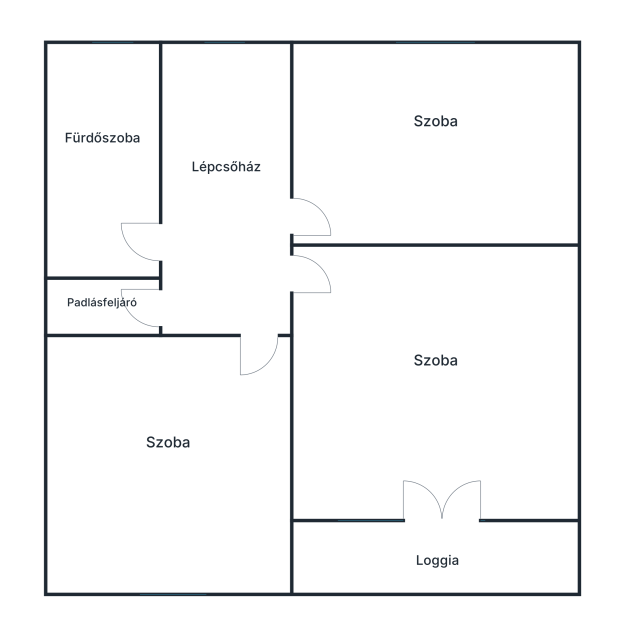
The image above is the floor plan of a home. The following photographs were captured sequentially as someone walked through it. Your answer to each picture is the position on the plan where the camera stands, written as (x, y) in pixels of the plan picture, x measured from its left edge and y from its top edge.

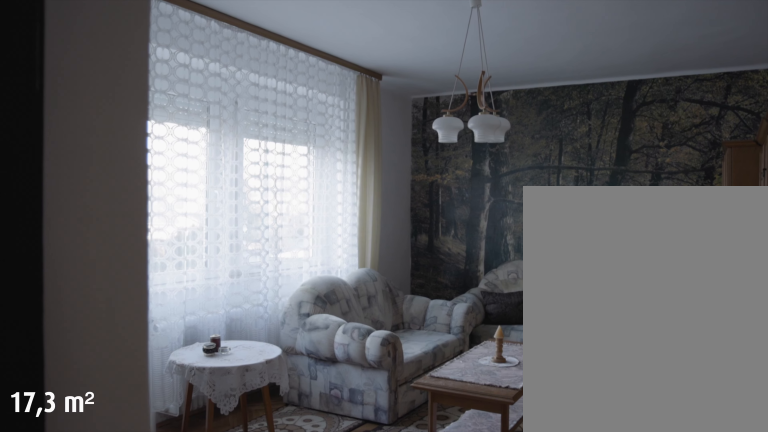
(297, 219)
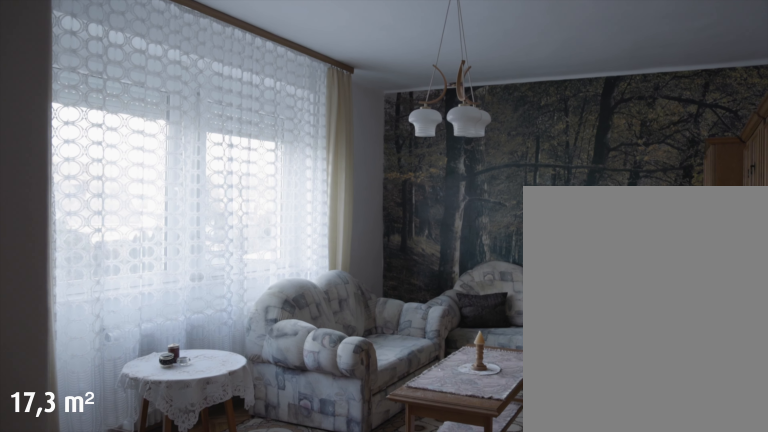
(314, 204)
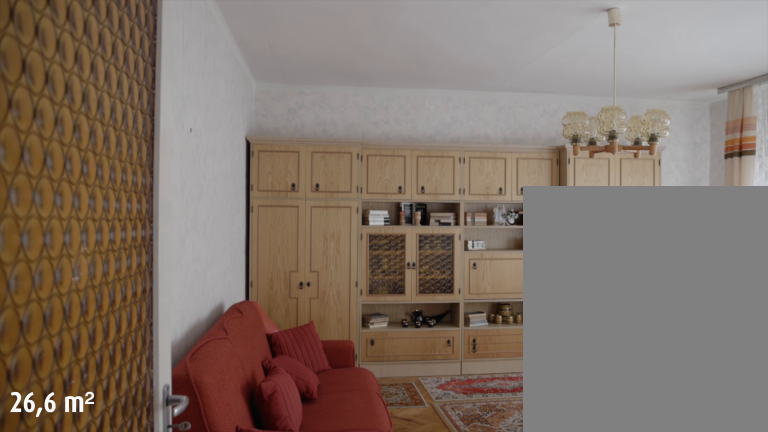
(291, 276)
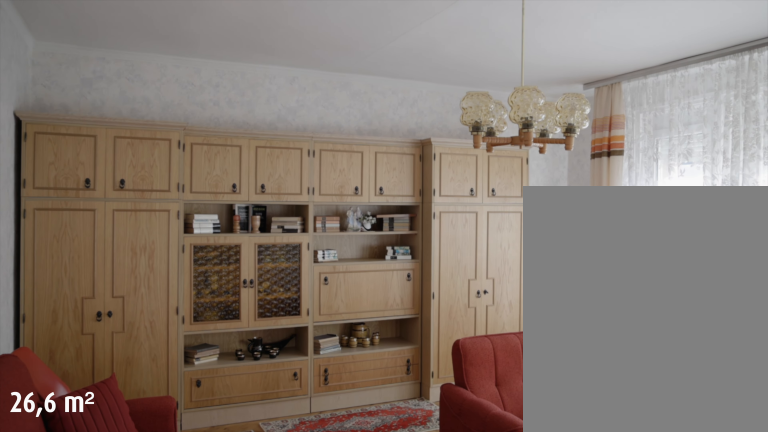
(338, 276)
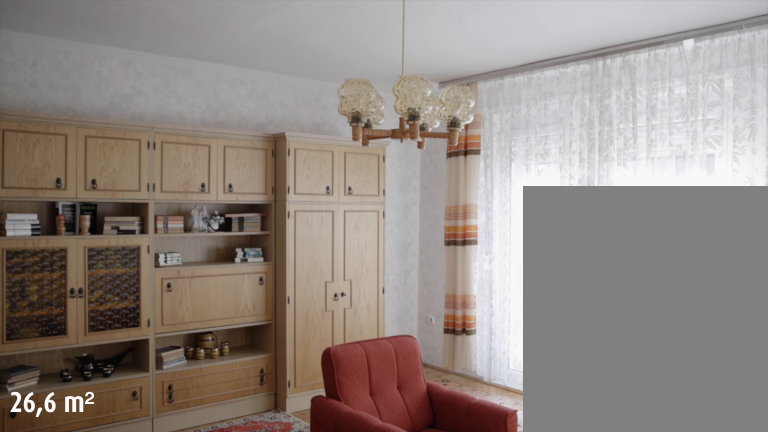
(367, 276)
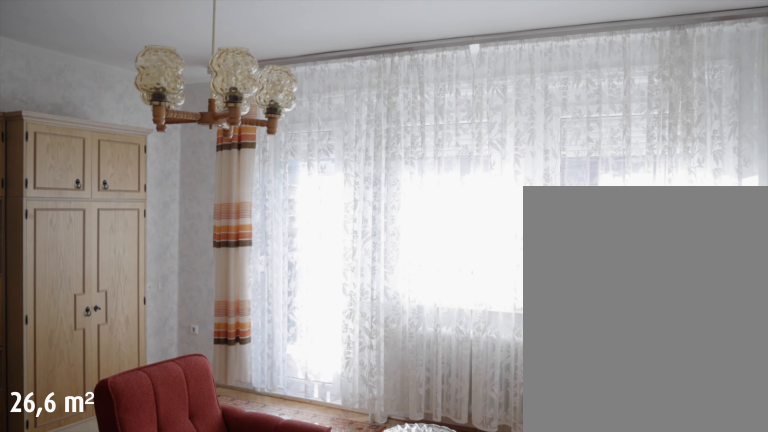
(415, 276)
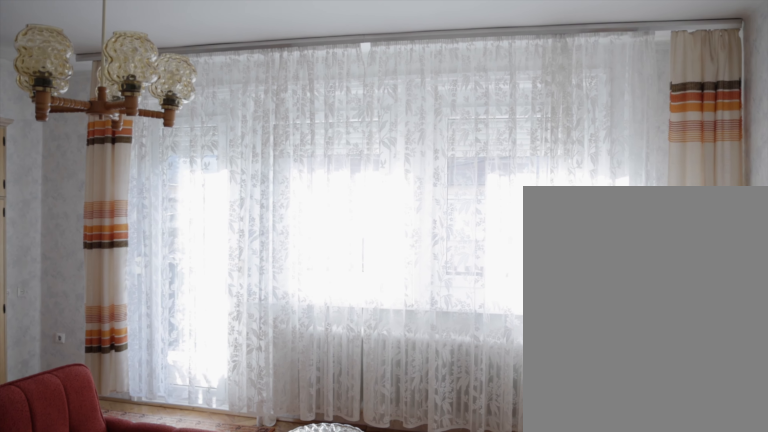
(427, 276)
